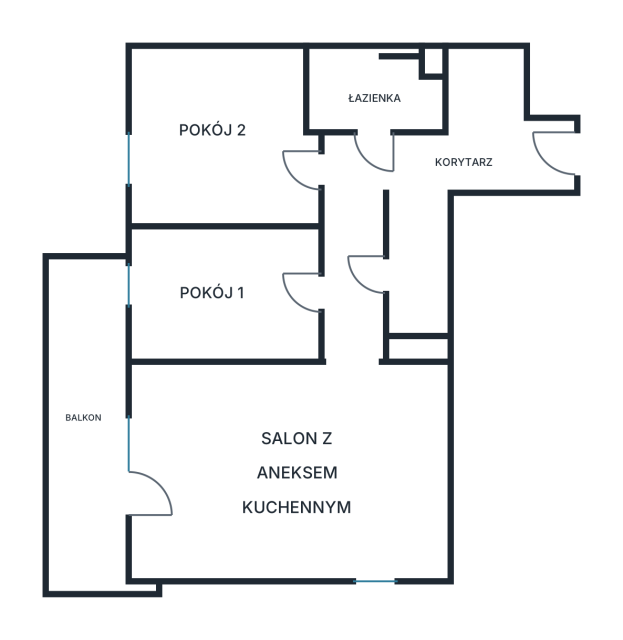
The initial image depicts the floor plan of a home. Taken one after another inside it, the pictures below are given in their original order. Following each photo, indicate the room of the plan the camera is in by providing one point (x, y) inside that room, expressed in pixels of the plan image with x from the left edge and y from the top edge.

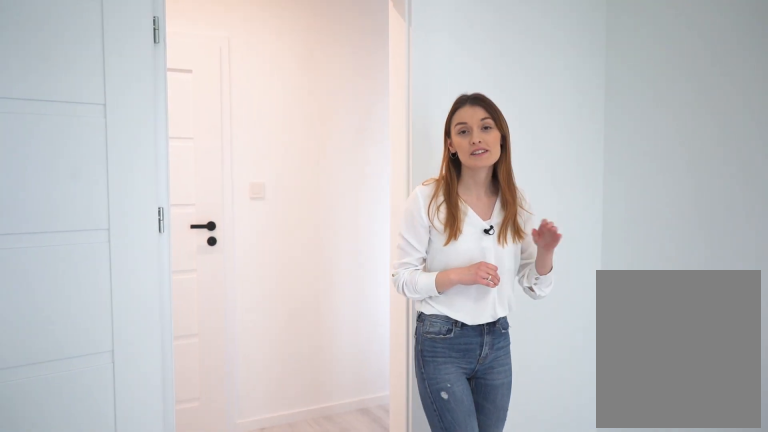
(221, 294)
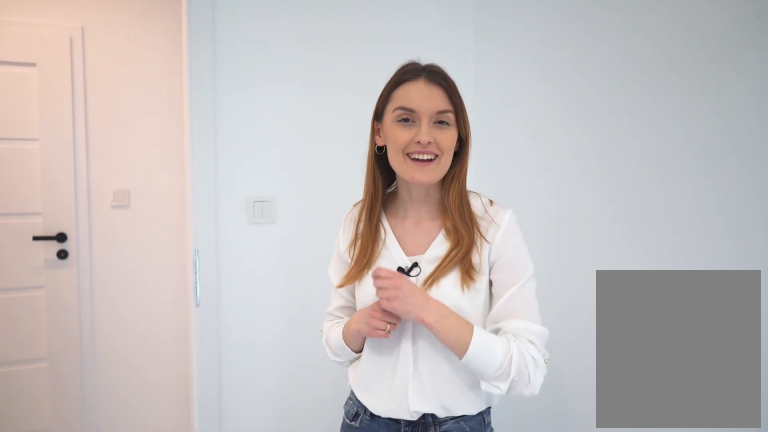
(221, 295)
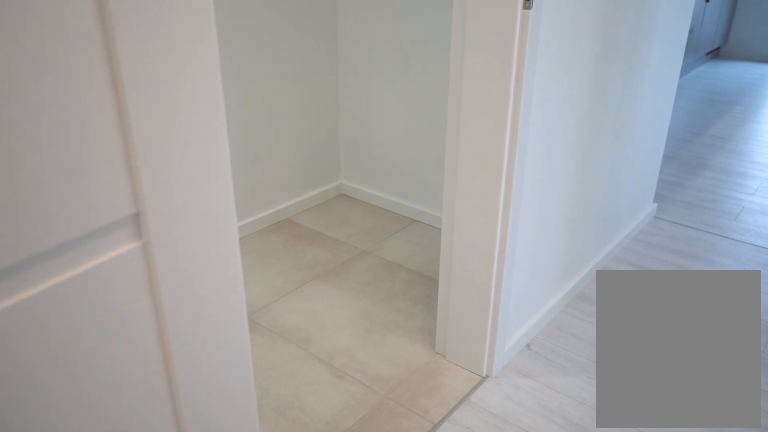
(416, 263)
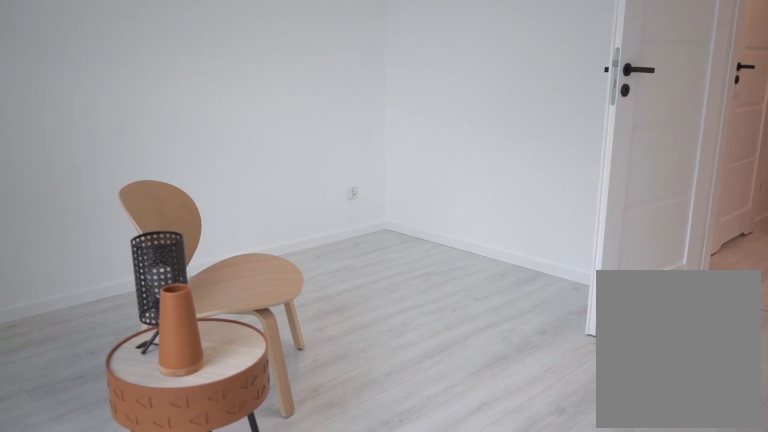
(219, 138)
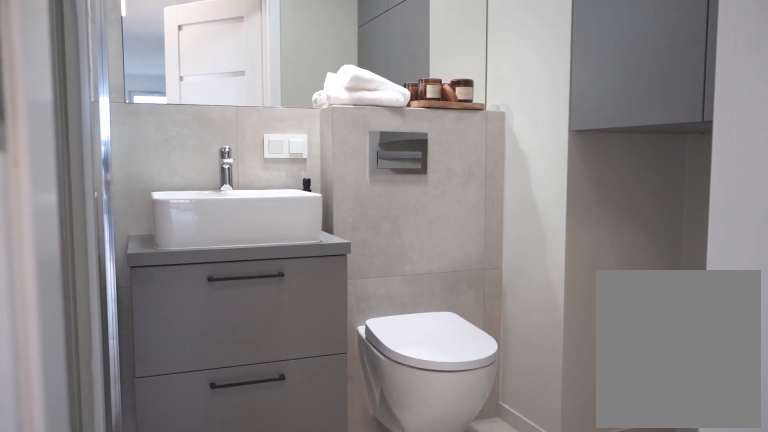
(371, 95)
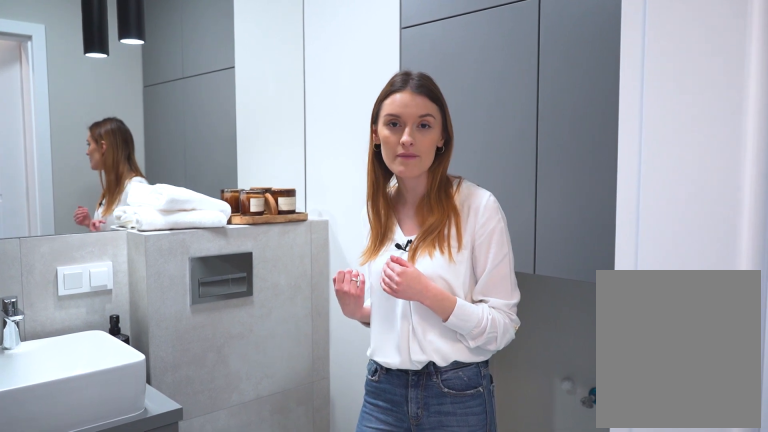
(371, 95)
